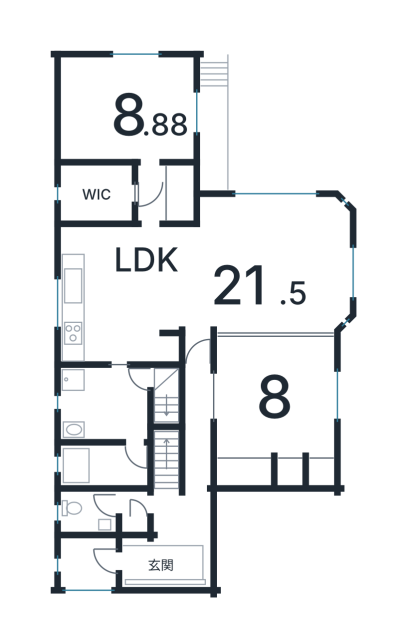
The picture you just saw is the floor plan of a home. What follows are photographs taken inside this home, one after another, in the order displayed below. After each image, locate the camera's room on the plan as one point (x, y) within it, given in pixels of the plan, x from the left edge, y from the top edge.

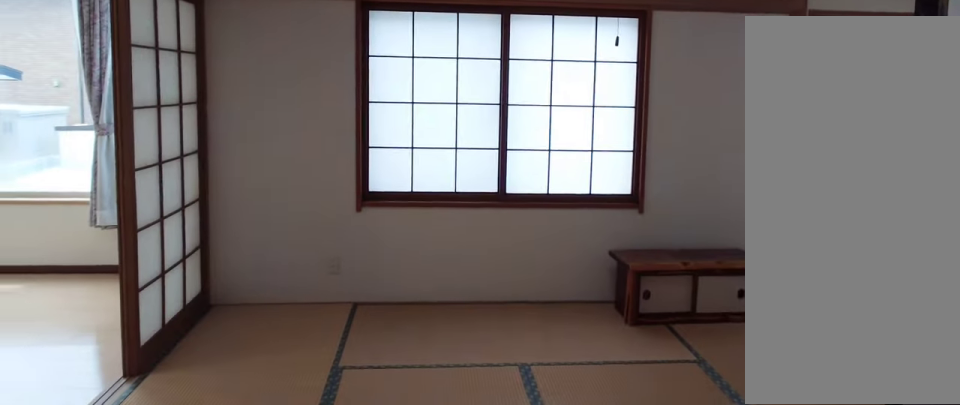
(274, 399)
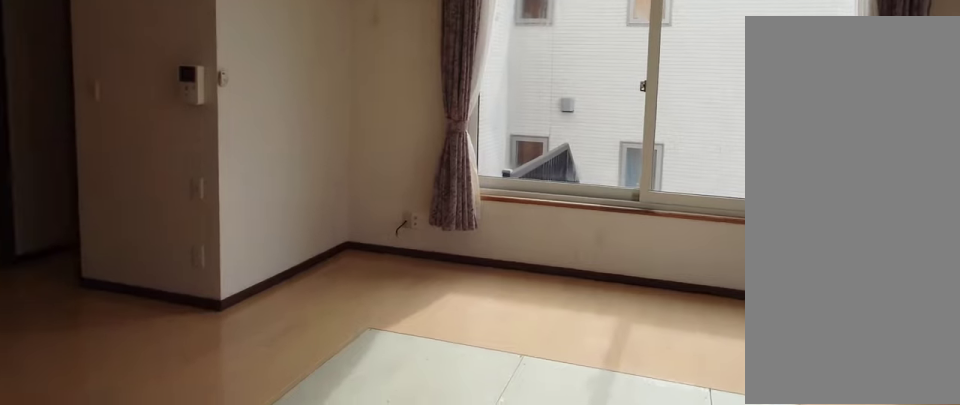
(256, 262)
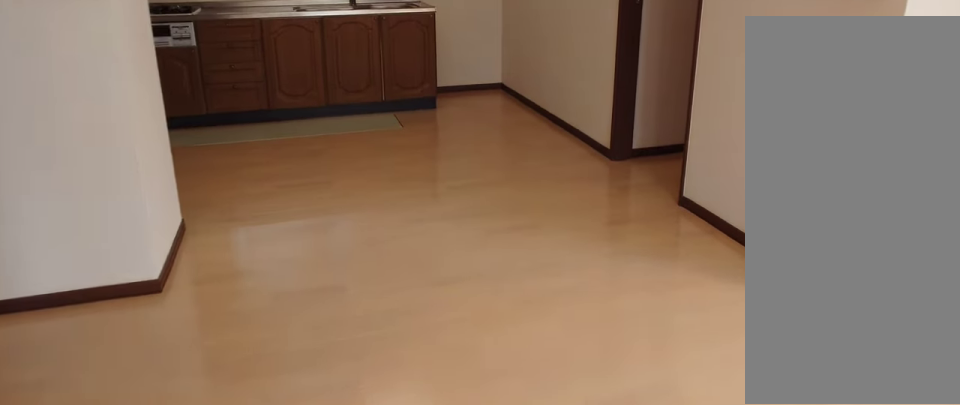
(256, 262)
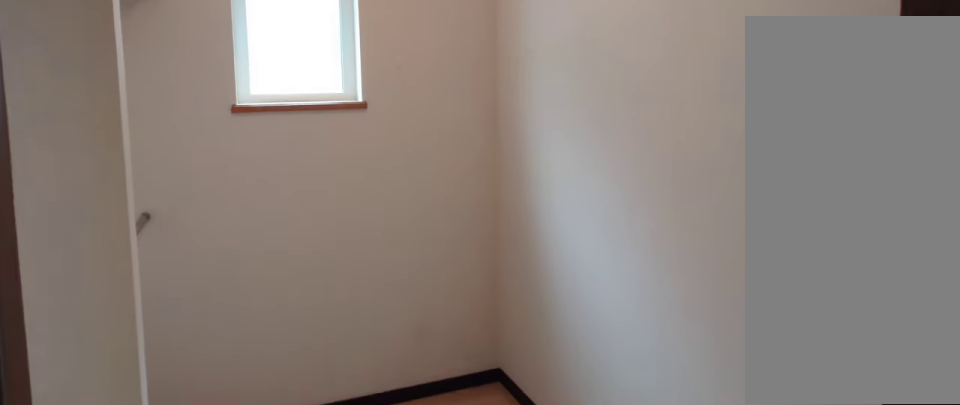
(95, 191)
